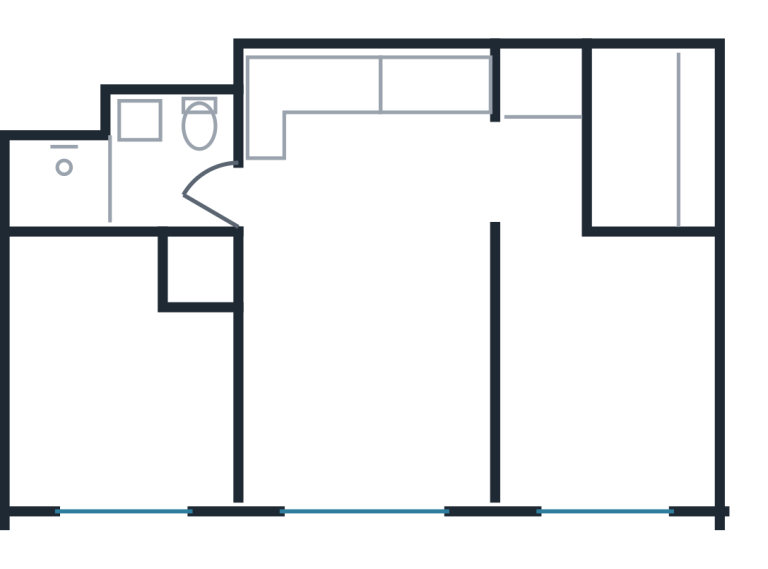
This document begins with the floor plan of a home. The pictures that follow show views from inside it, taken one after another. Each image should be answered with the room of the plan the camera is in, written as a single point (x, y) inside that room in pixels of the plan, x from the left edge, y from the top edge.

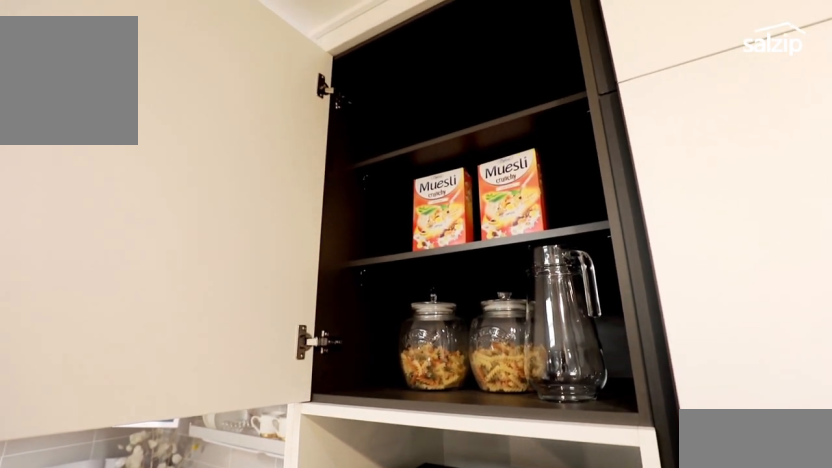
(384, 153)
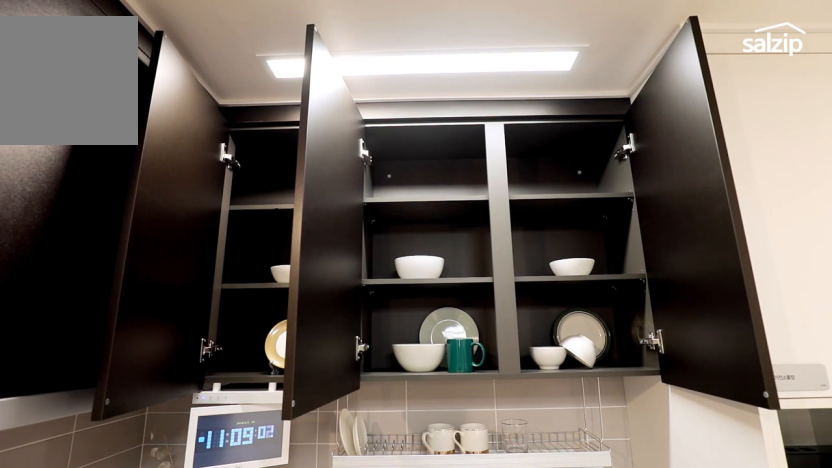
(392, 155)
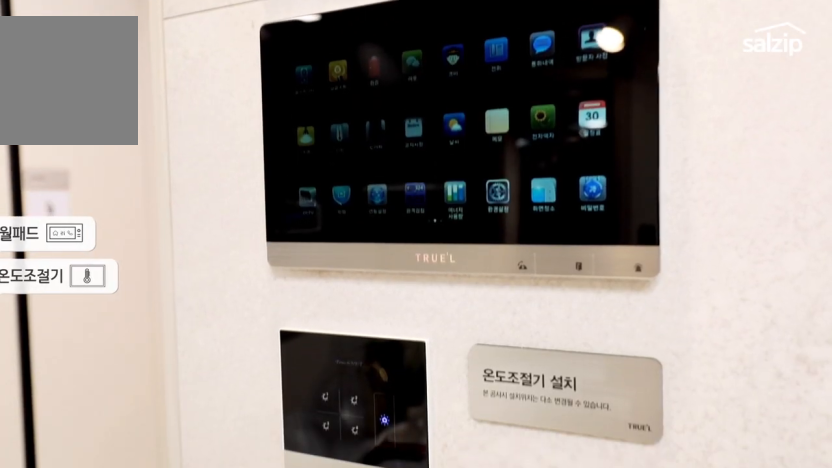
(369, 371)
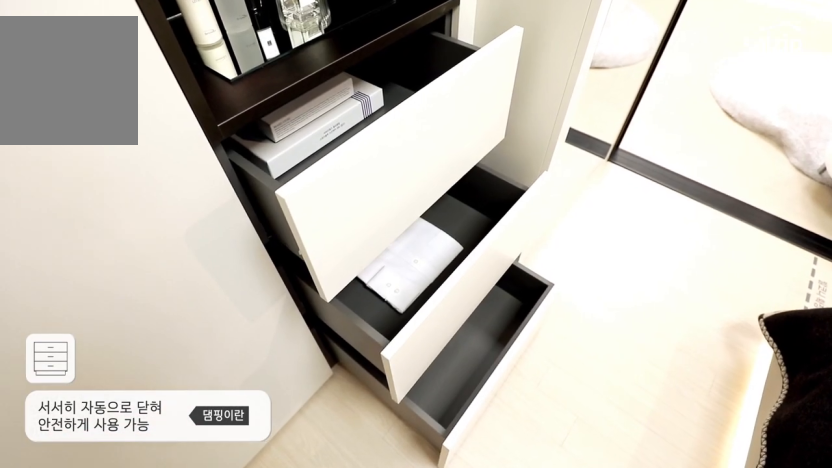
(110, 377)
